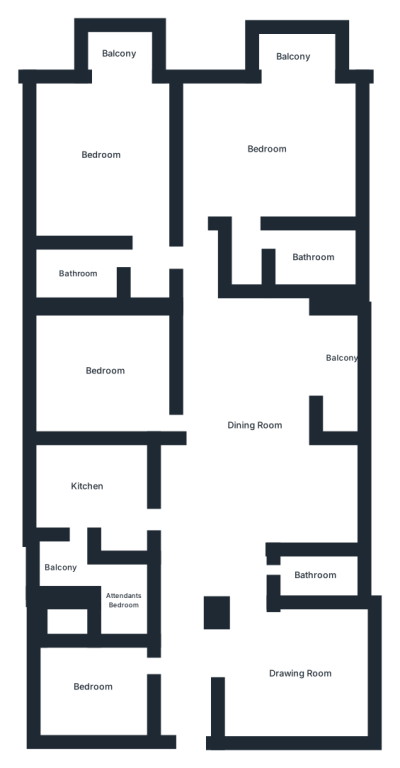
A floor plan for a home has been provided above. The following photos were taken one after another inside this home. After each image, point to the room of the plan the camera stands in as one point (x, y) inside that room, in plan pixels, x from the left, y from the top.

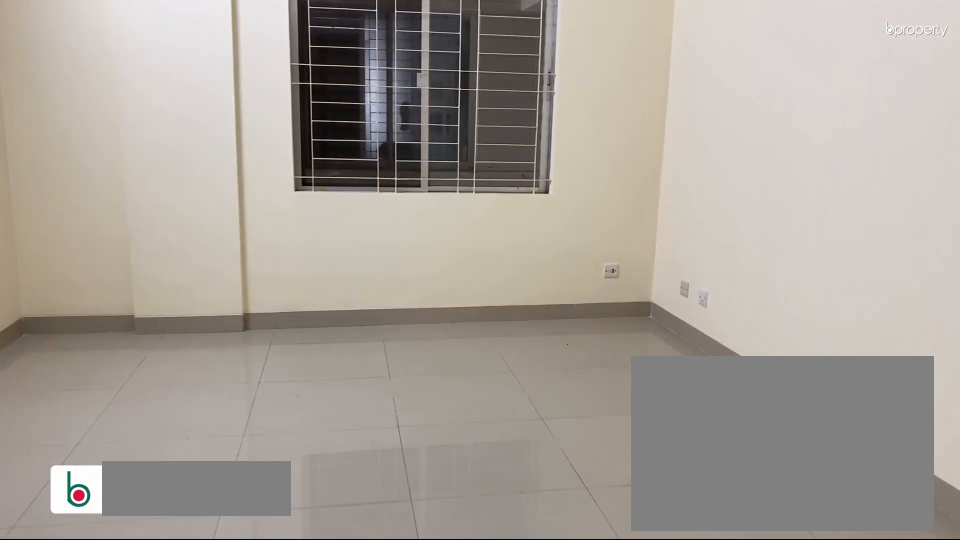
(297, 671)
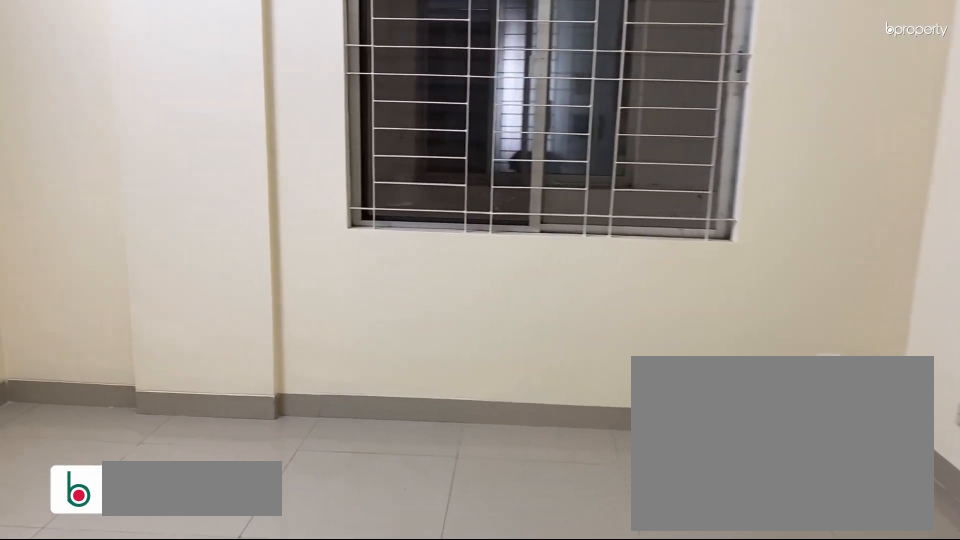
(297, 671)
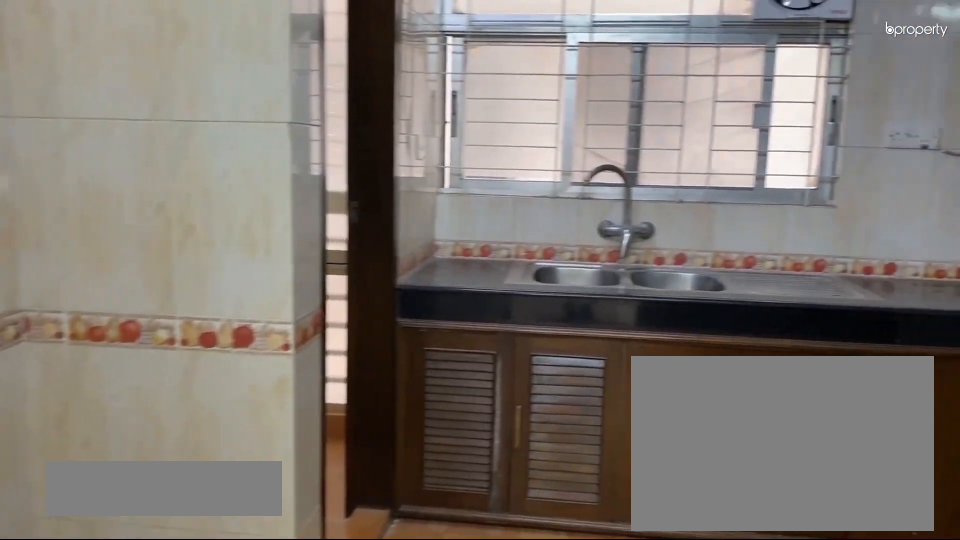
(89, 485)
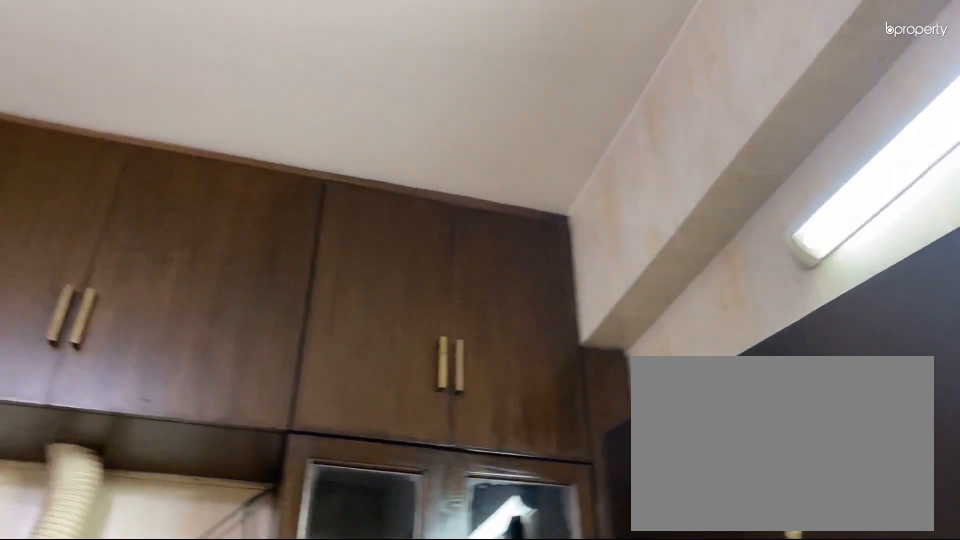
(89, 485)
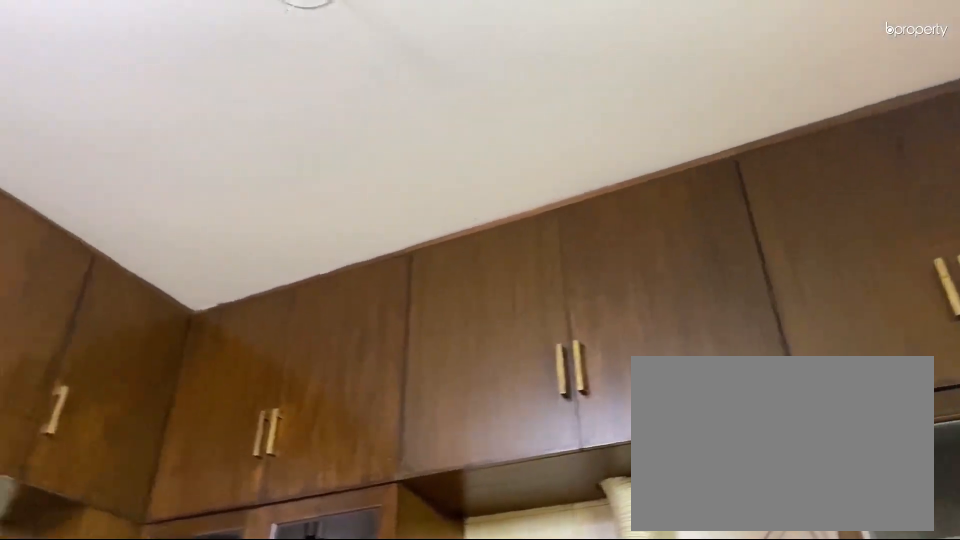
(89, 485)
